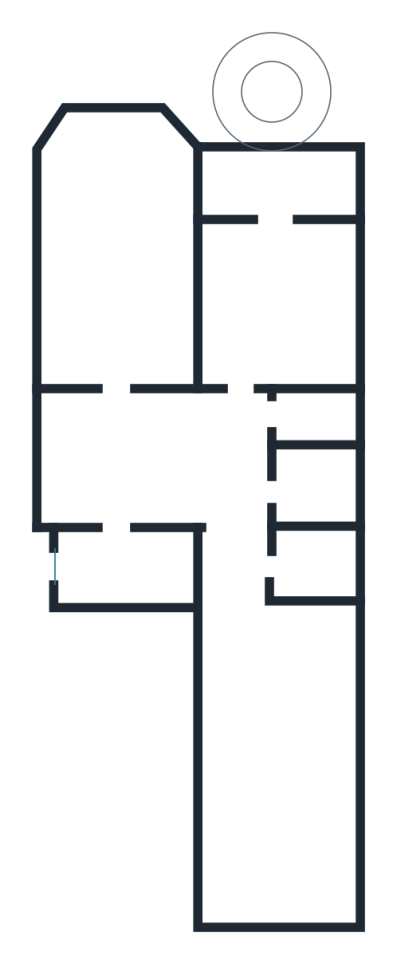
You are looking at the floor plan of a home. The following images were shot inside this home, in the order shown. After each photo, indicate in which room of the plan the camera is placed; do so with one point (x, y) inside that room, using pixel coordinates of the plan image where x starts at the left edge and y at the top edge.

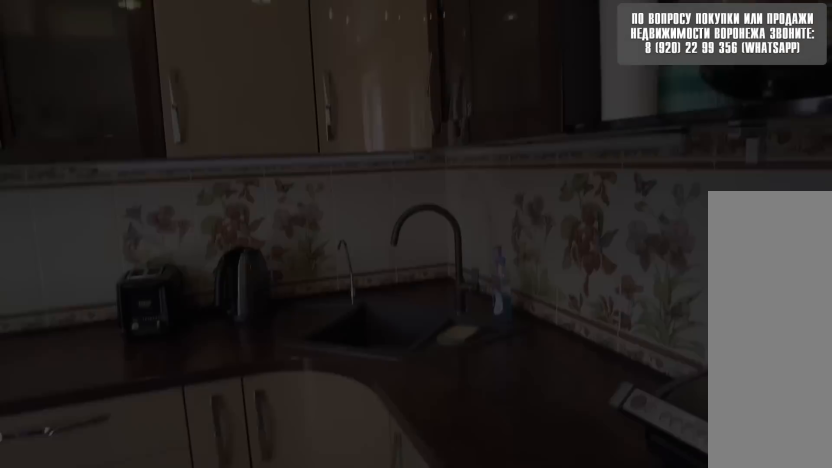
(282, 338)
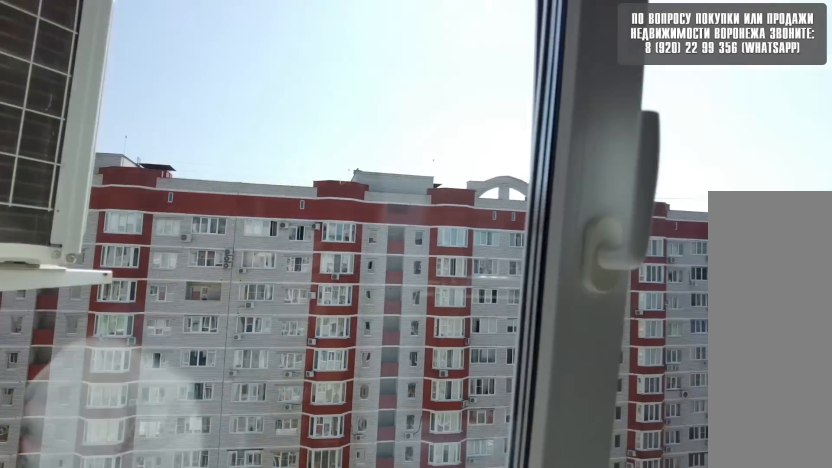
(271, 196)
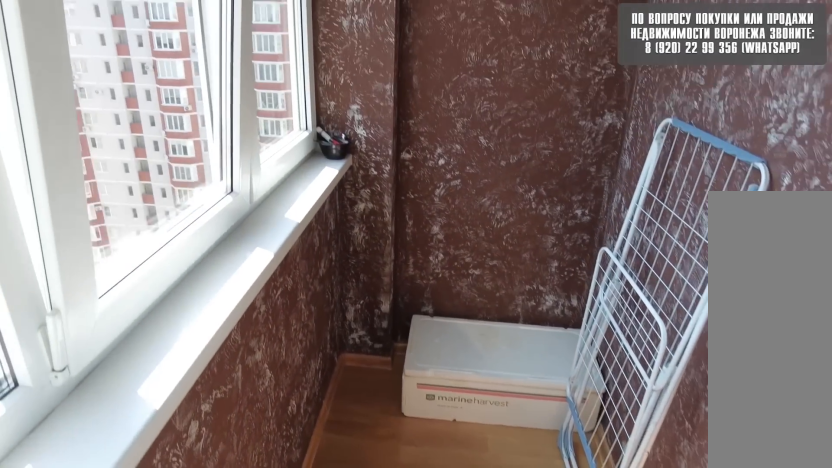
(271, 196)
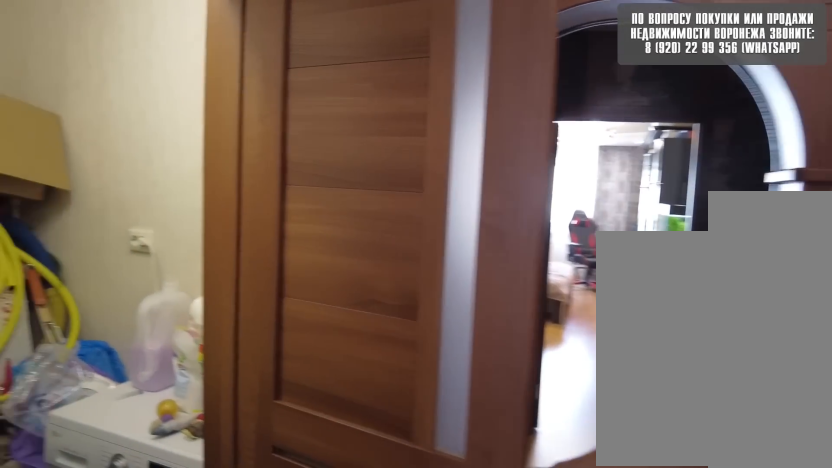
(237, 483)
